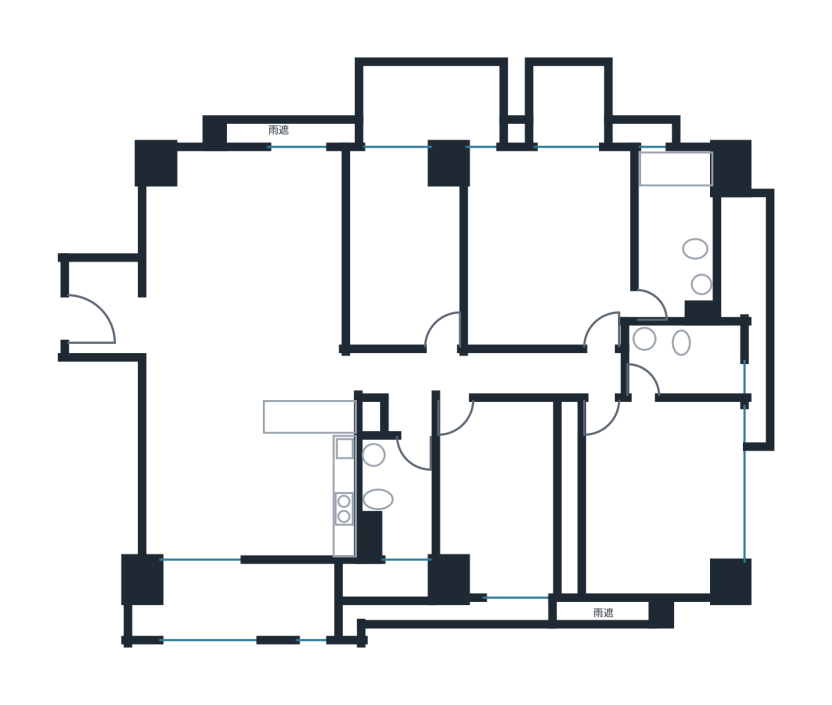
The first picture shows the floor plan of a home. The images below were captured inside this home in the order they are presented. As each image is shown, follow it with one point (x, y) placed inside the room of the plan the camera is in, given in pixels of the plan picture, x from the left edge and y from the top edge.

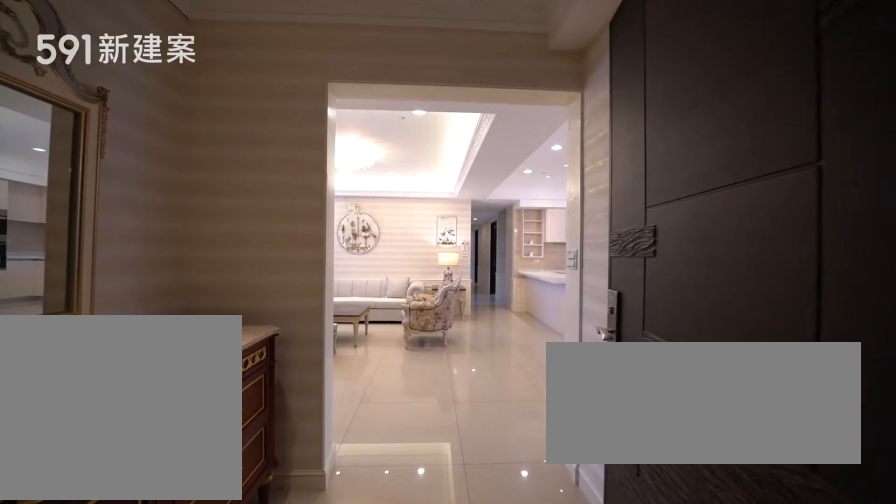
(106, 303)
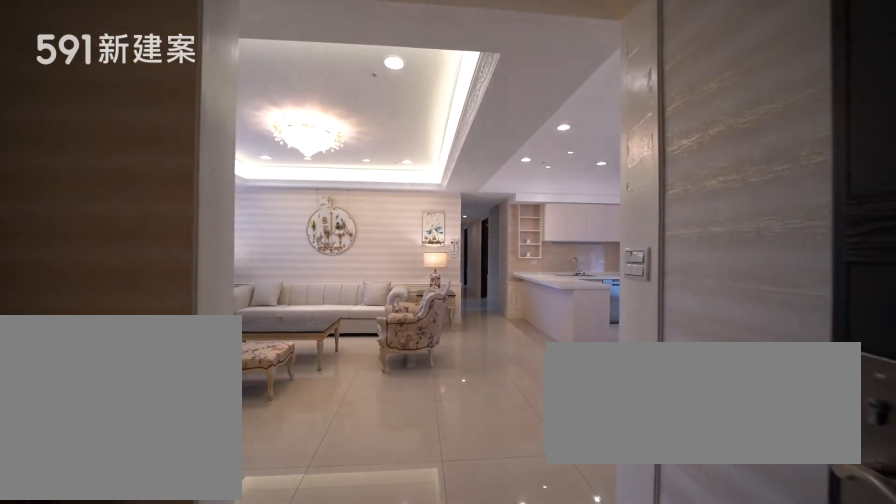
(106, 303)
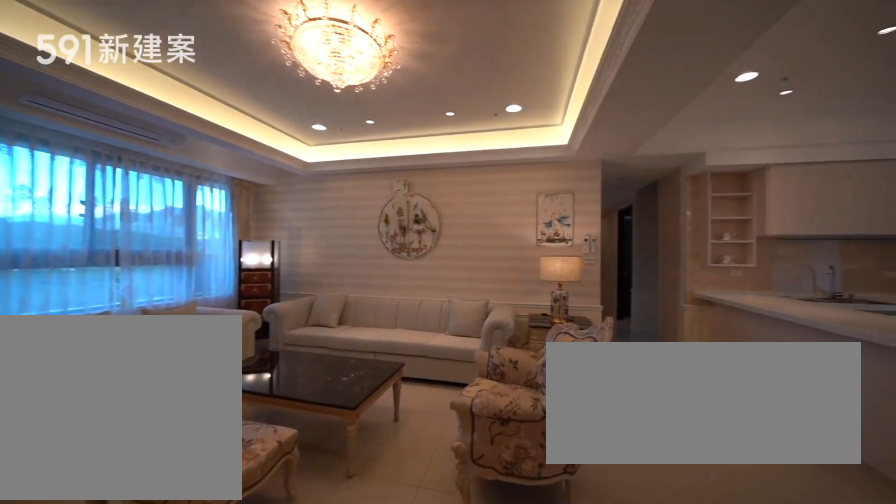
(247, 251)
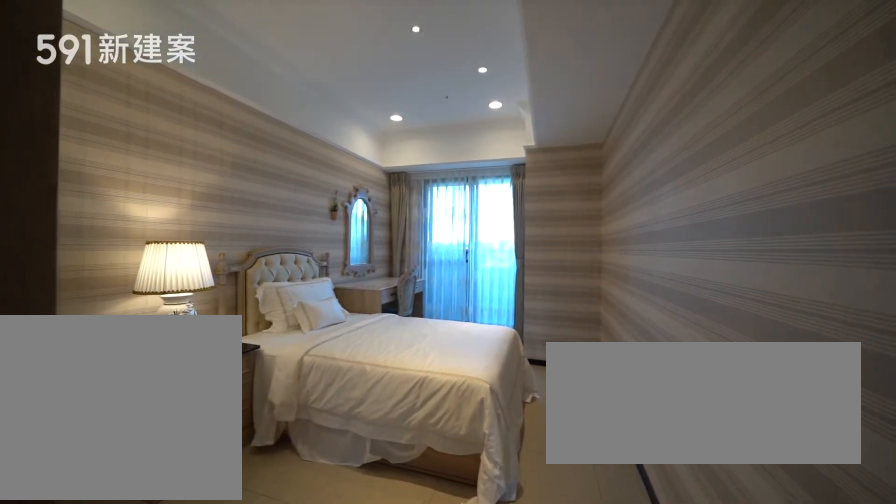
(402, 243)
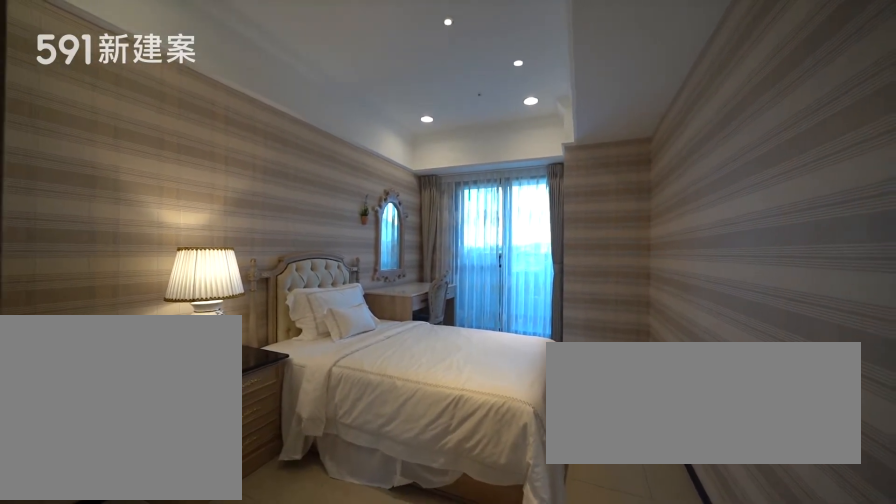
(402, 243)
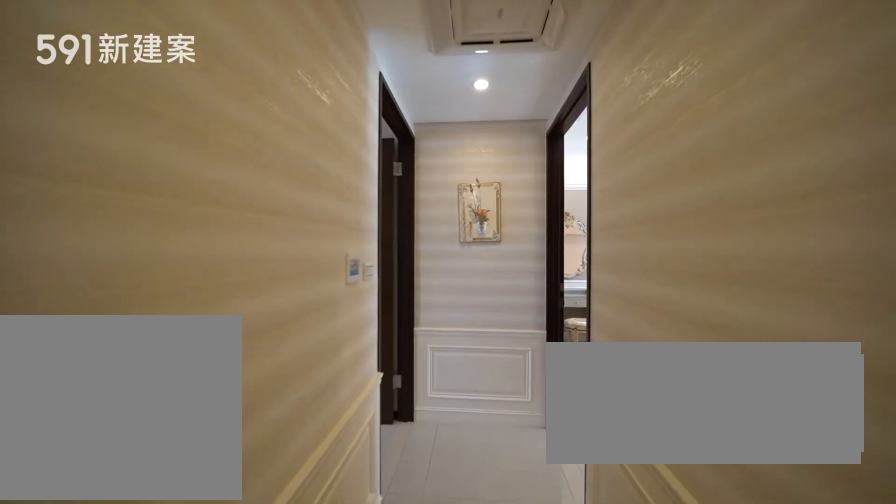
(420, 373)
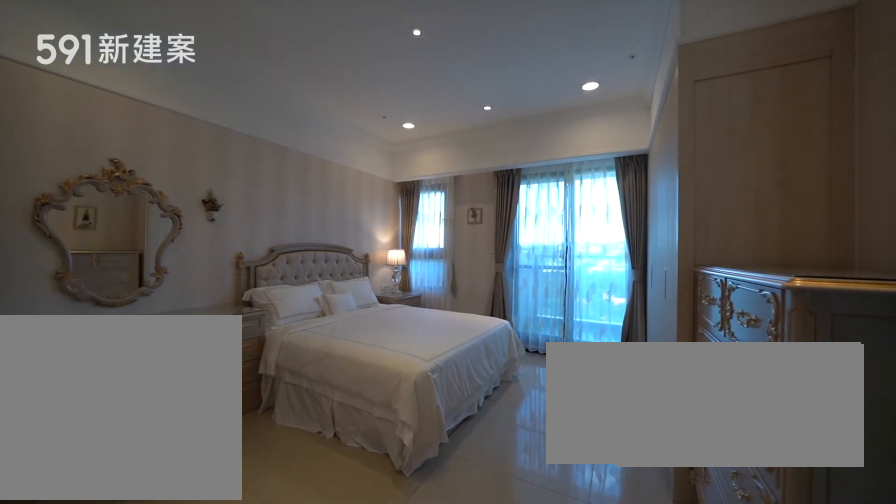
(547, 244)
